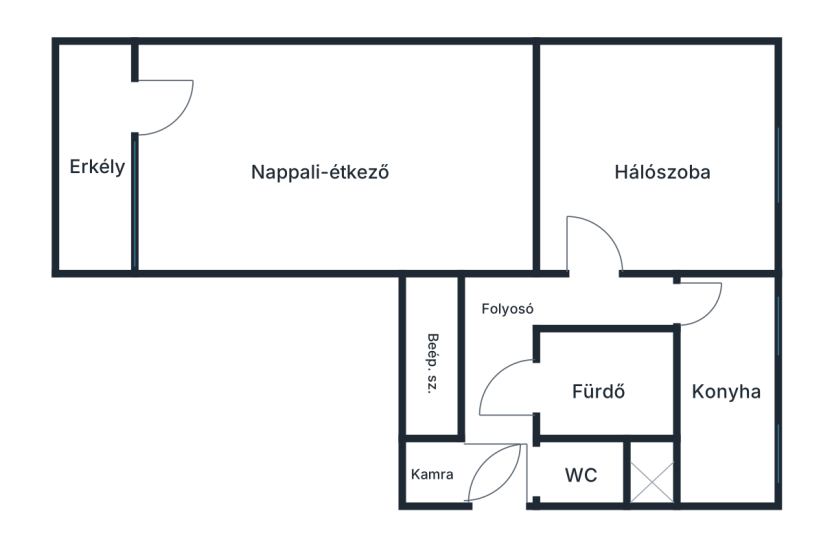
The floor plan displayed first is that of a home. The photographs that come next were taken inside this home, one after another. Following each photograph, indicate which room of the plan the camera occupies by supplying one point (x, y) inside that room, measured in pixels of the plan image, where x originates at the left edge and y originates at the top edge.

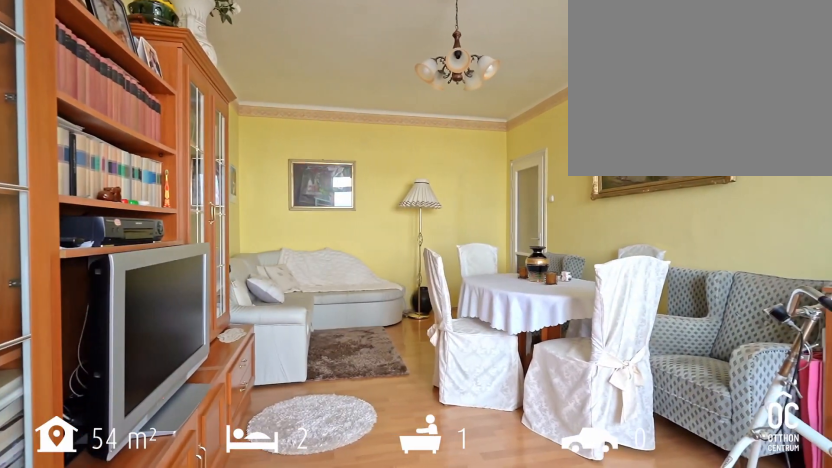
(333, 158)
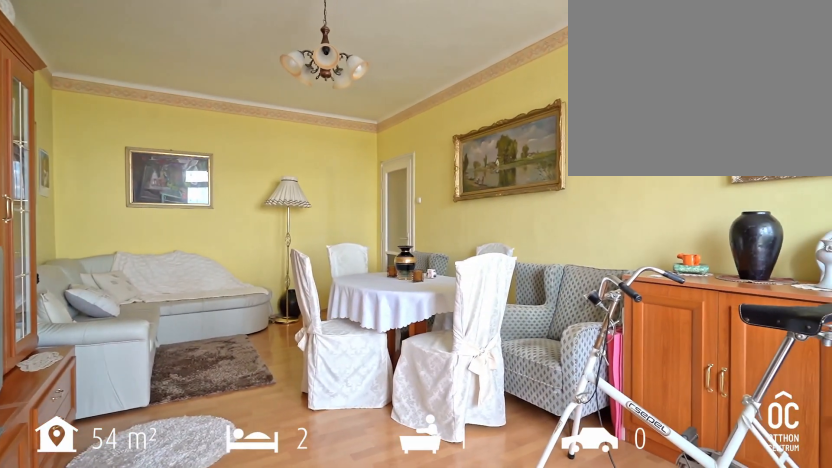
(333, 158)
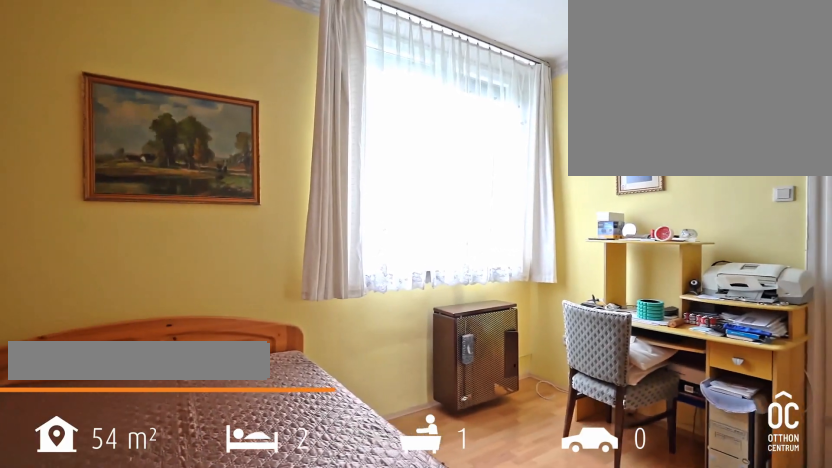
(658, 159)
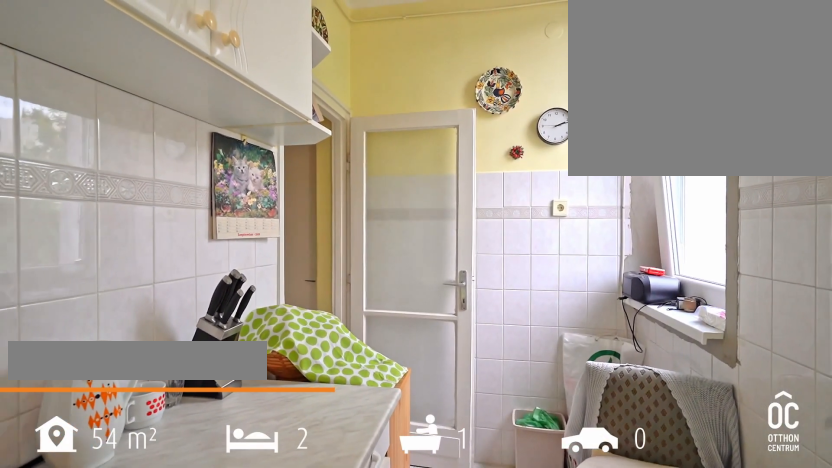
(723, 391)
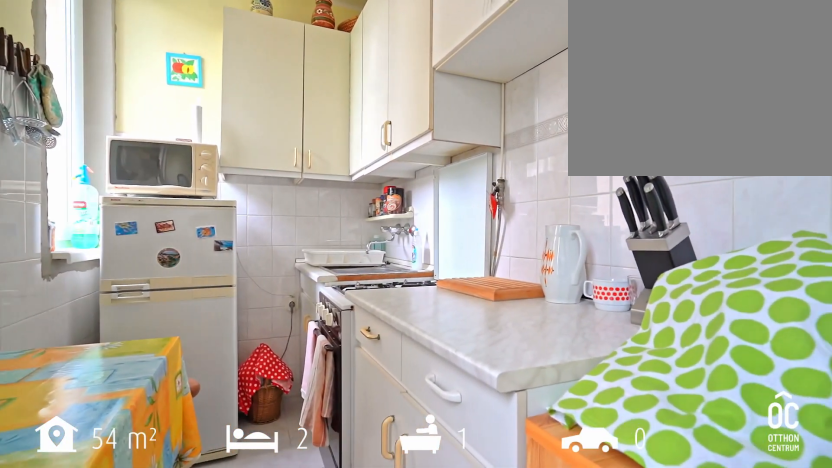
(723, 391)
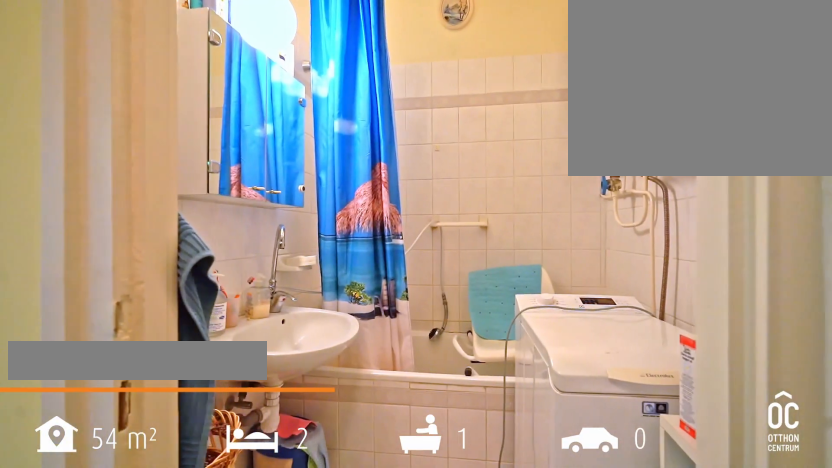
(605, 385)
